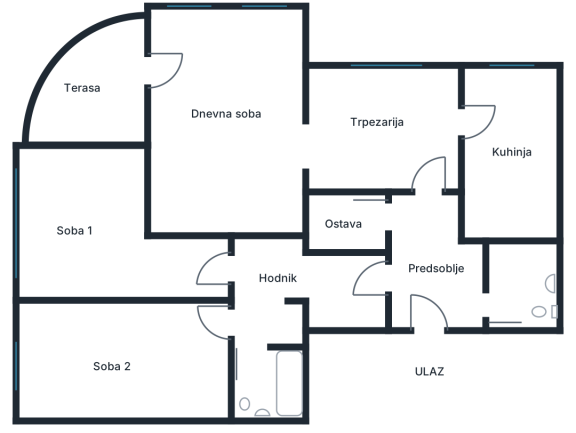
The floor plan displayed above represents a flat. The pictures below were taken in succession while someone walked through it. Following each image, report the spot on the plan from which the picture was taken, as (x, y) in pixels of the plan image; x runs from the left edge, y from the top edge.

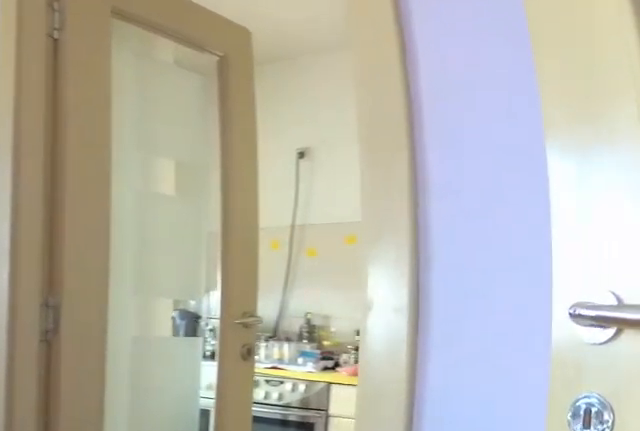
(429, 183)
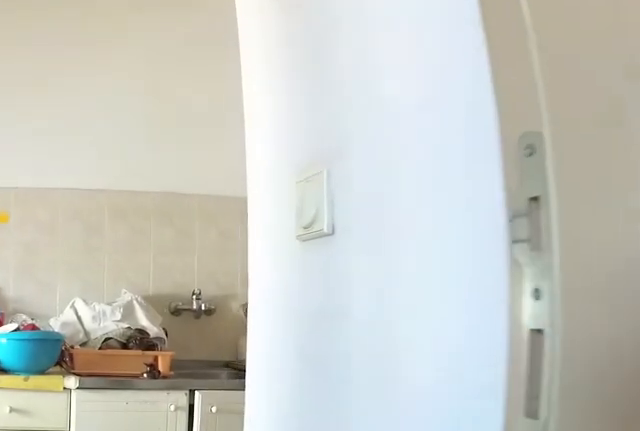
(433, 137)
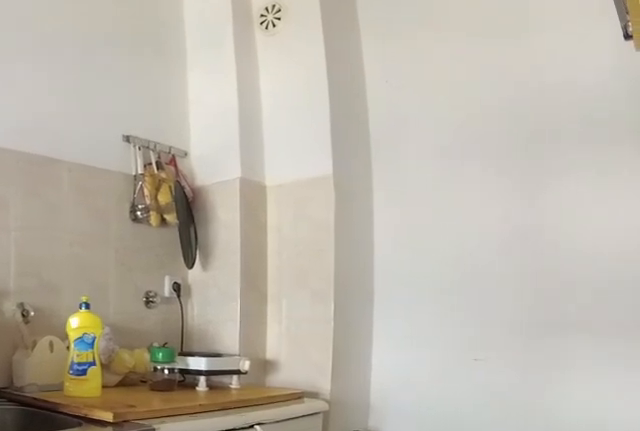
(496, 142)
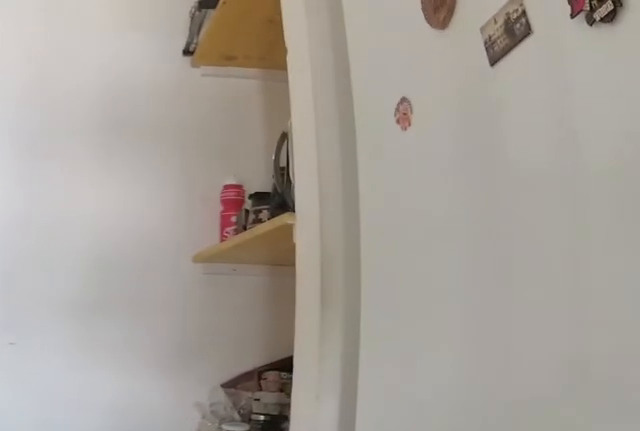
(507, 141)
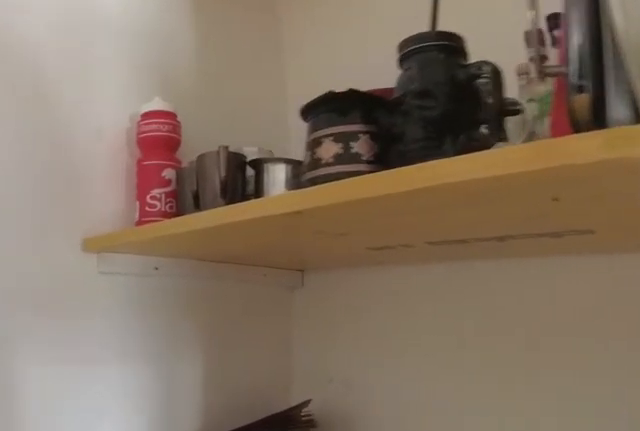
(507, 182)
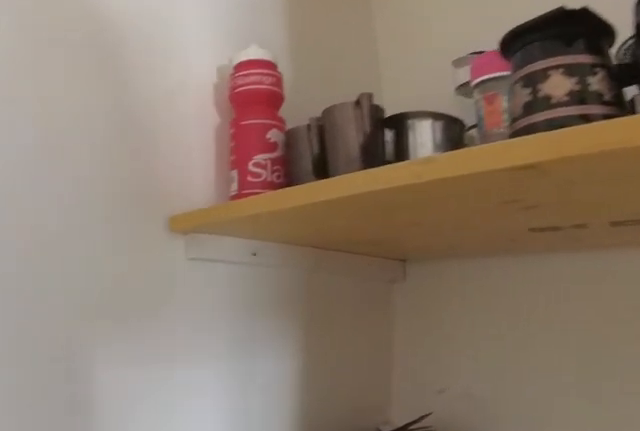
(507, 195)
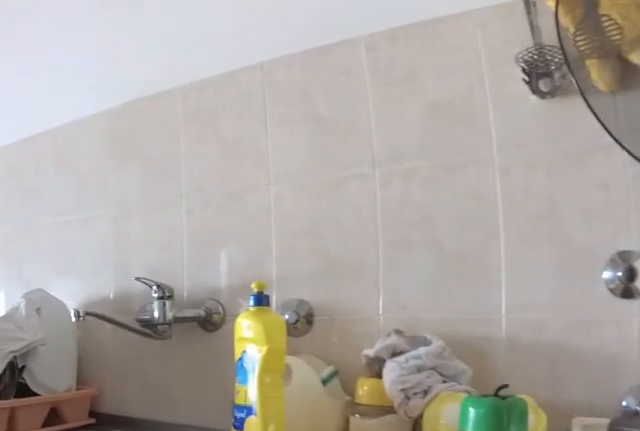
(496, 240)
